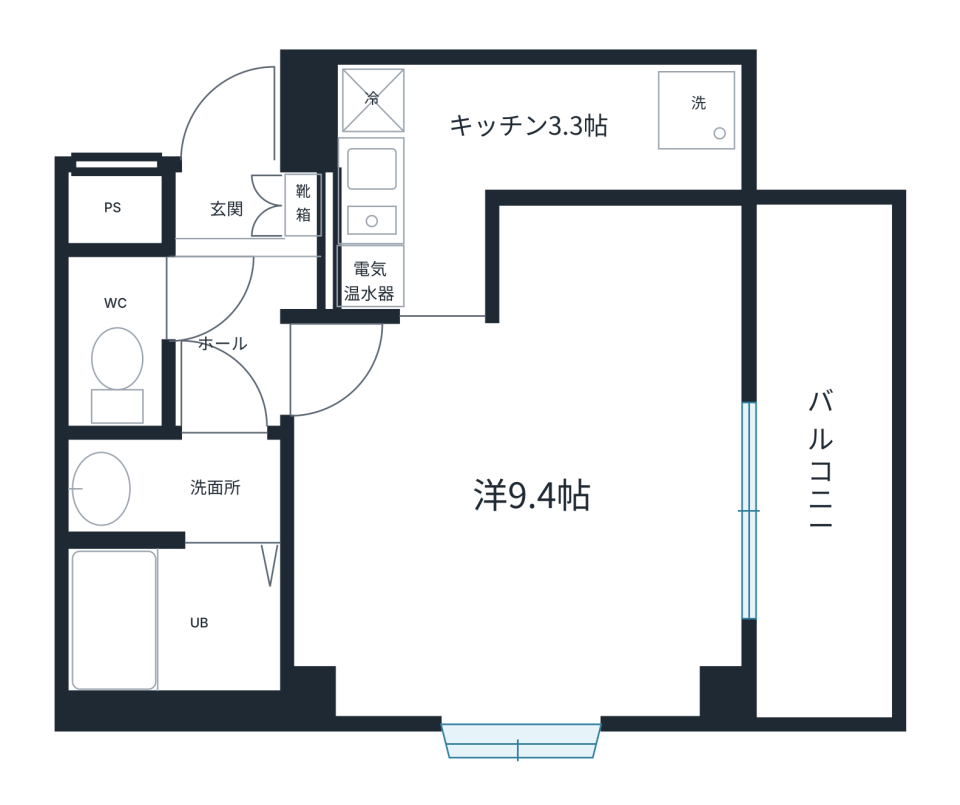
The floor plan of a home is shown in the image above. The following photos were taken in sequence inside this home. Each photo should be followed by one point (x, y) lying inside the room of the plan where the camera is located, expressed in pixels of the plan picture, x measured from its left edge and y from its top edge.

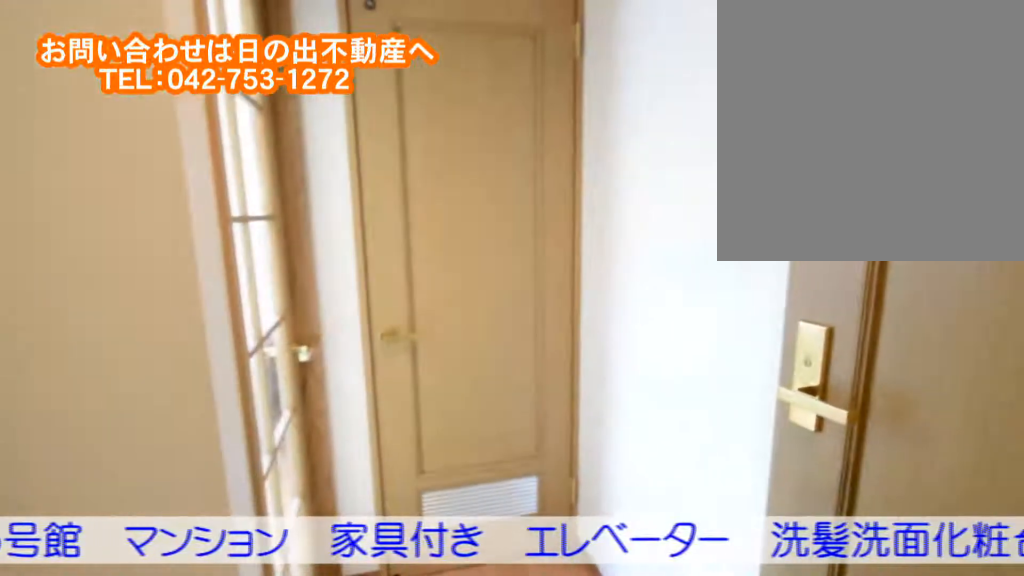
(236, 256)
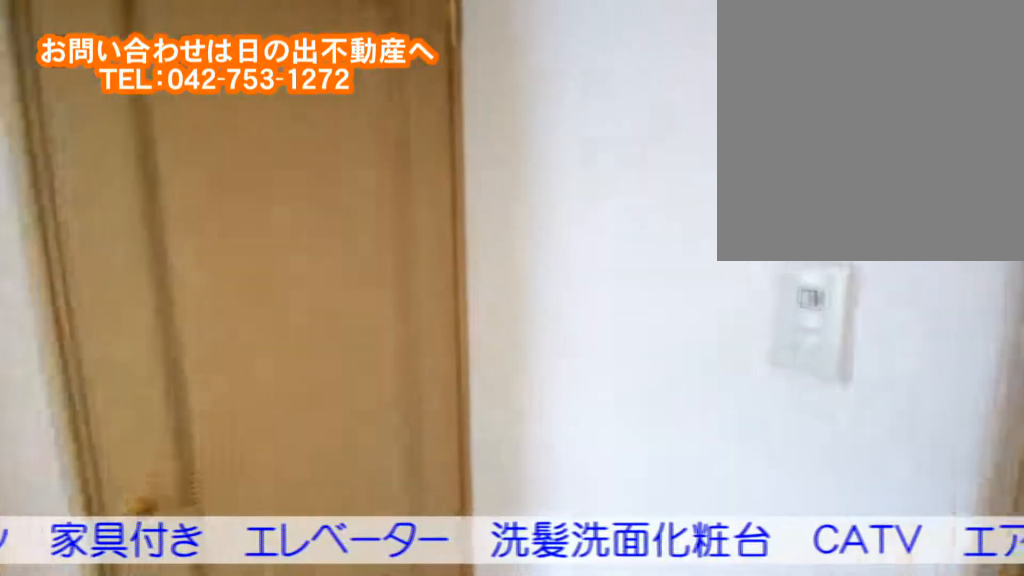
(239, 256)
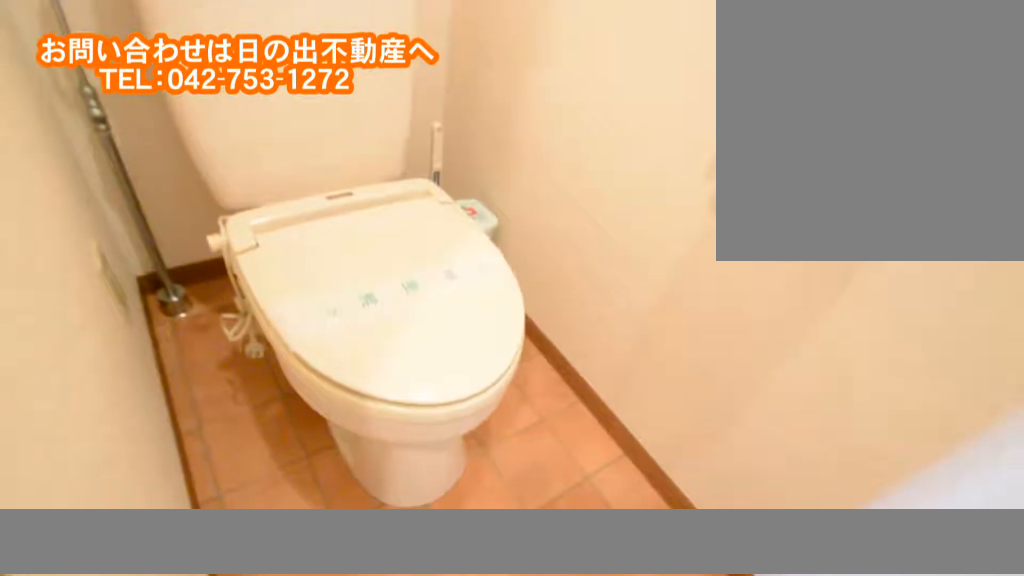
(118, 319)
